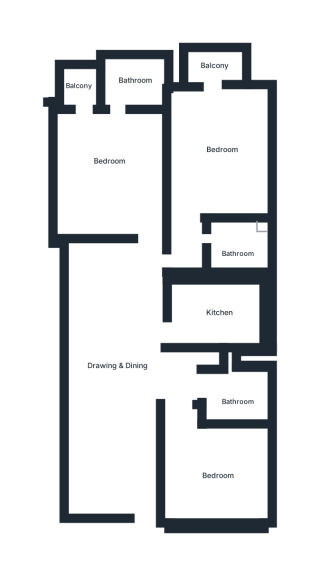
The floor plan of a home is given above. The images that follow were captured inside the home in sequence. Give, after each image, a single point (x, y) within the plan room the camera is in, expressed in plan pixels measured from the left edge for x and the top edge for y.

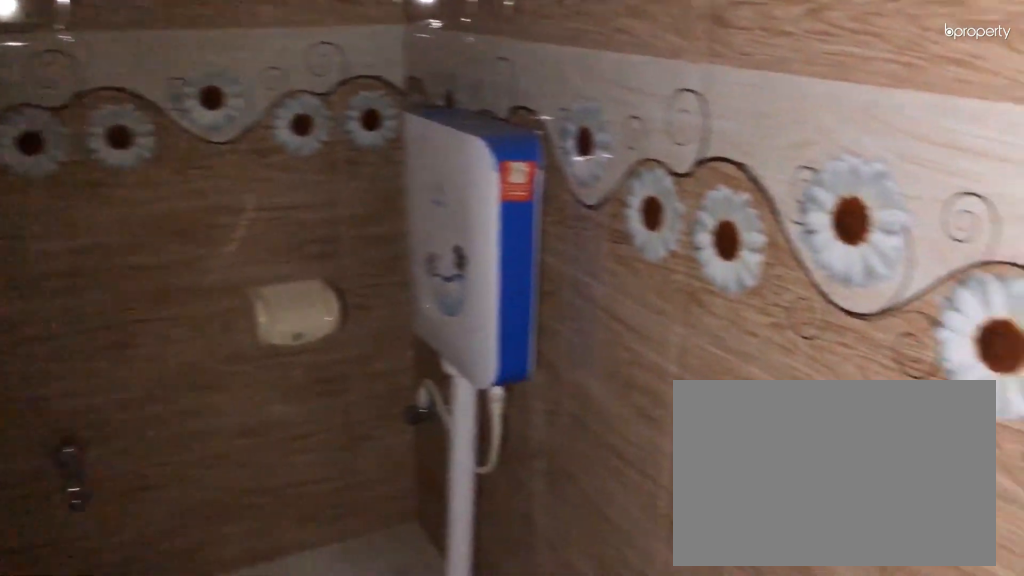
(231, 397)
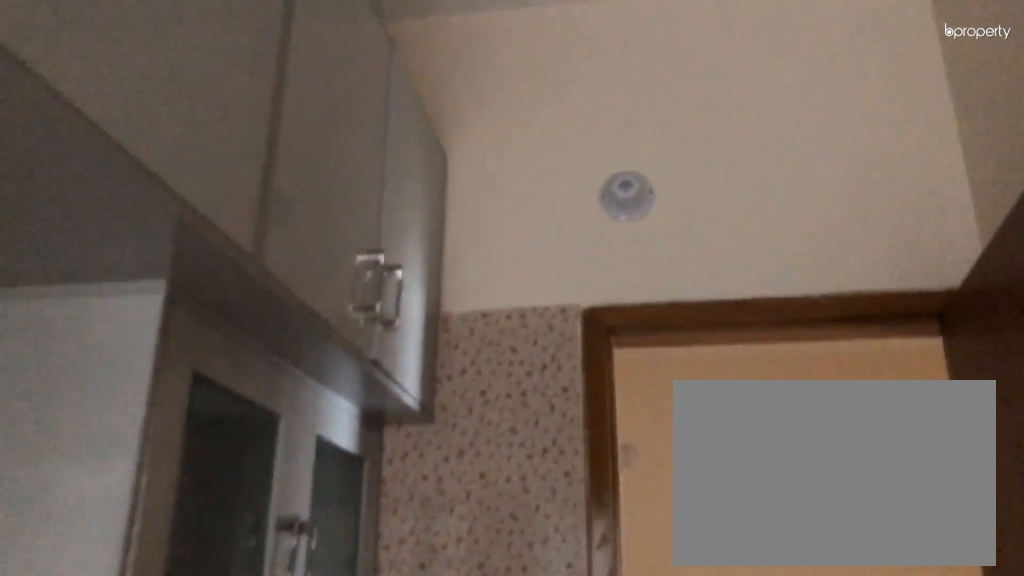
(218, 308)
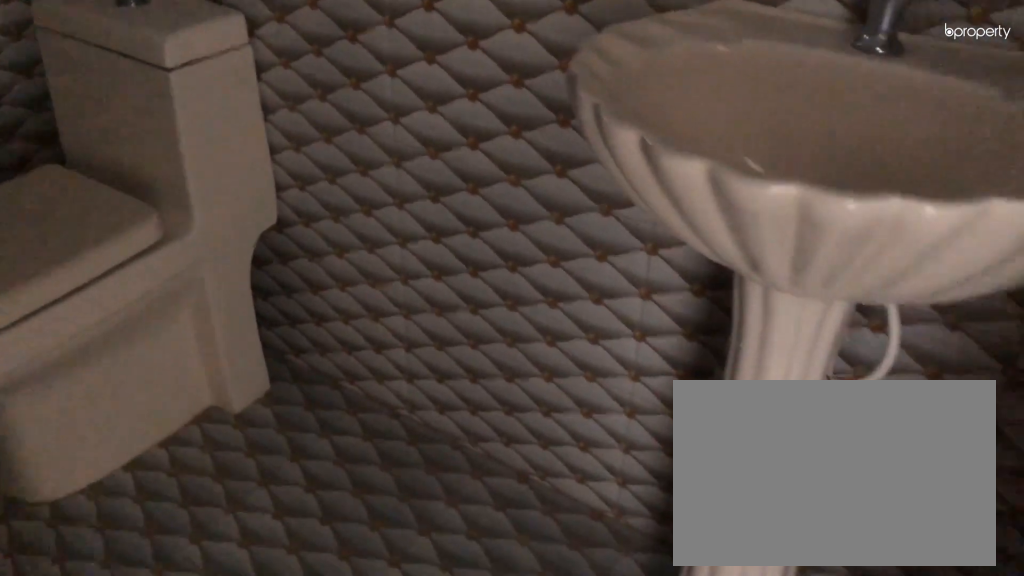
(234, 246)
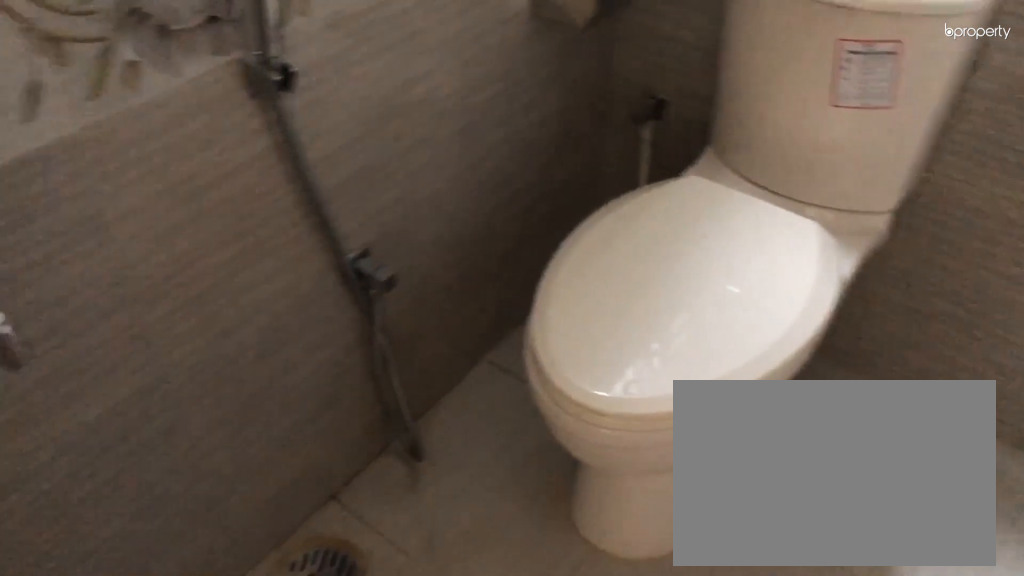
(133, 80)
